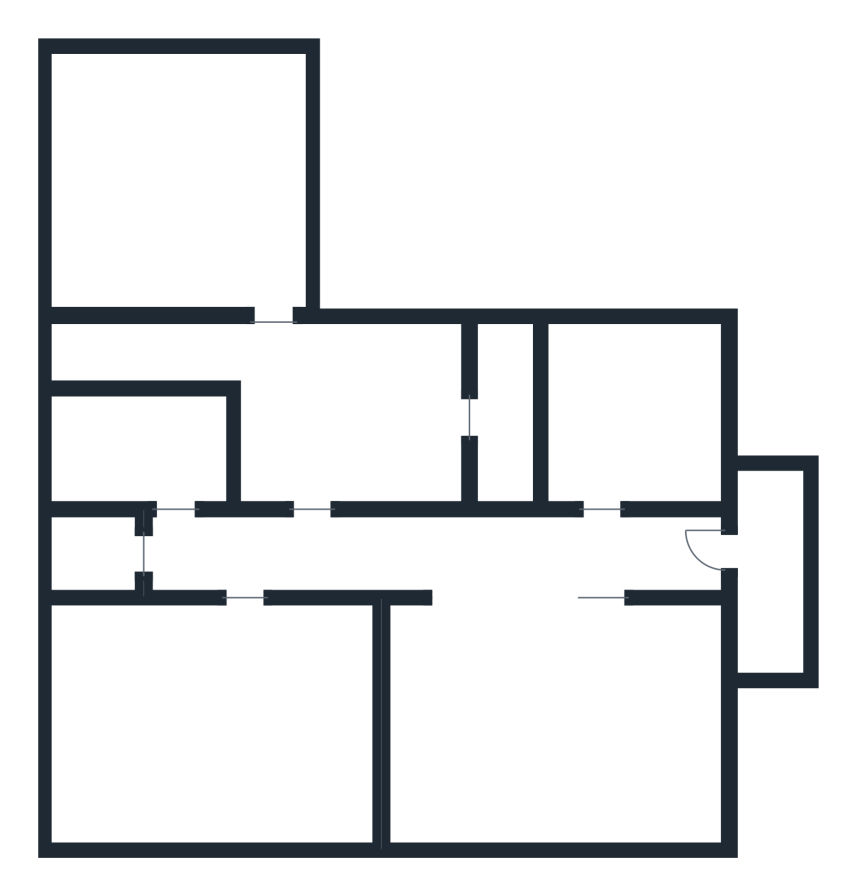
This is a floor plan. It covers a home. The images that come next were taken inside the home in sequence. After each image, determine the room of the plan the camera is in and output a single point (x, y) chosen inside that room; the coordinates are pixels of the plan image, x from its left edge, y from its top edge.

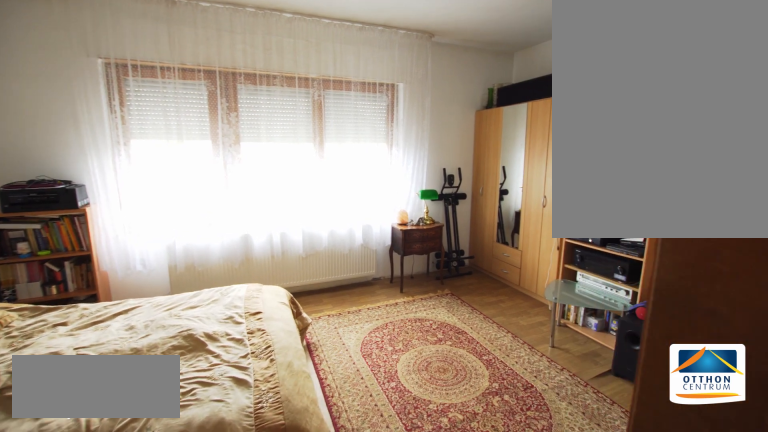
(561, 718)
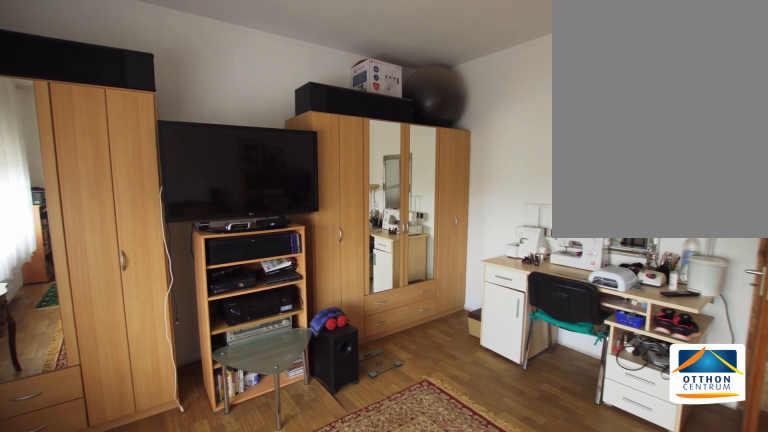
(561, 718)
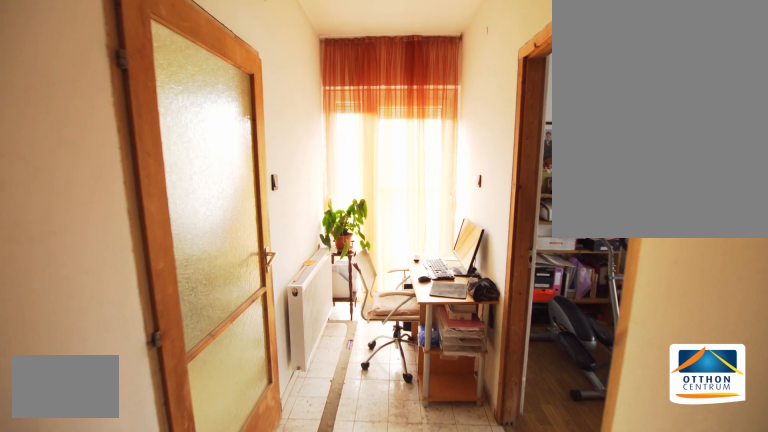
(641, 559)
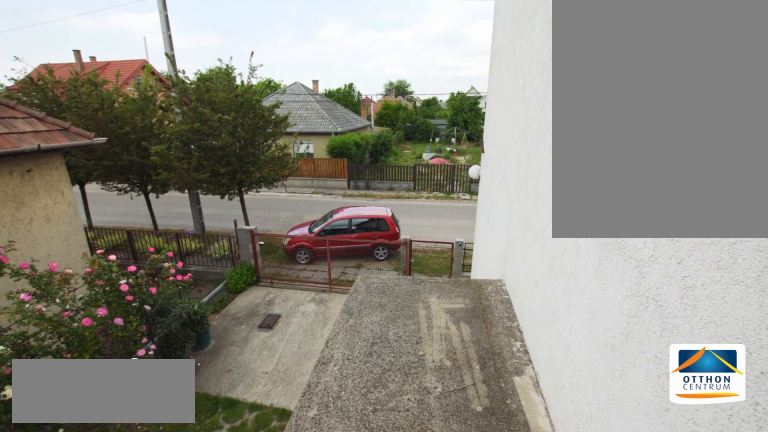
(773, 559)
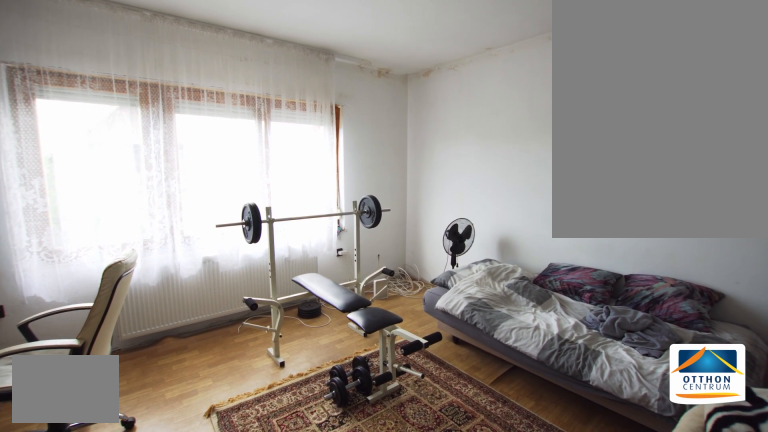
(206, 728)
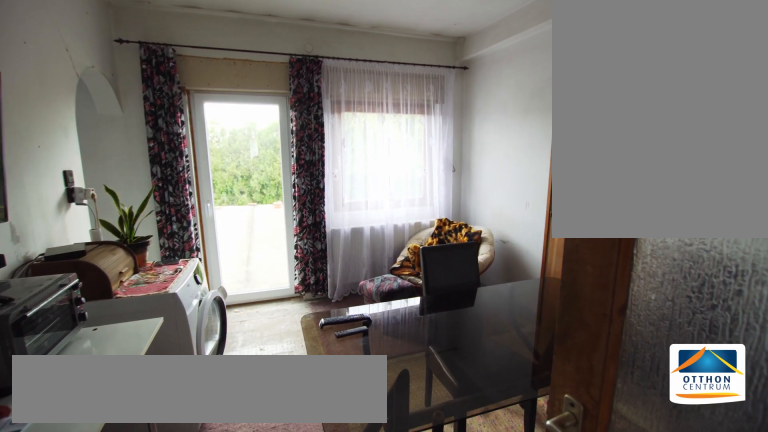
(370, 416)
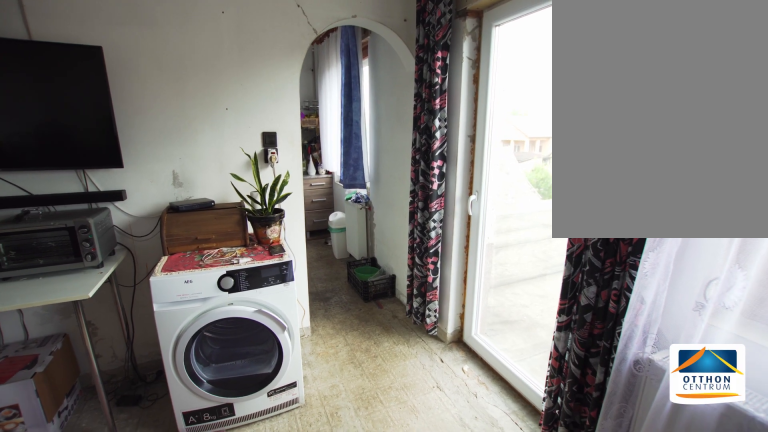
(369, 416)
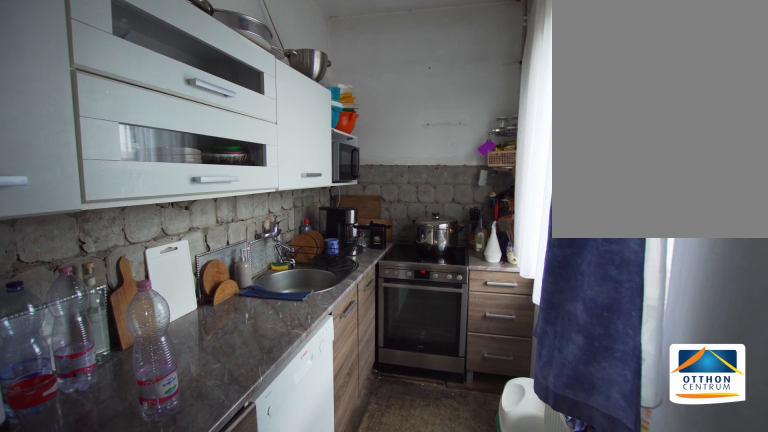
(144, 353)
